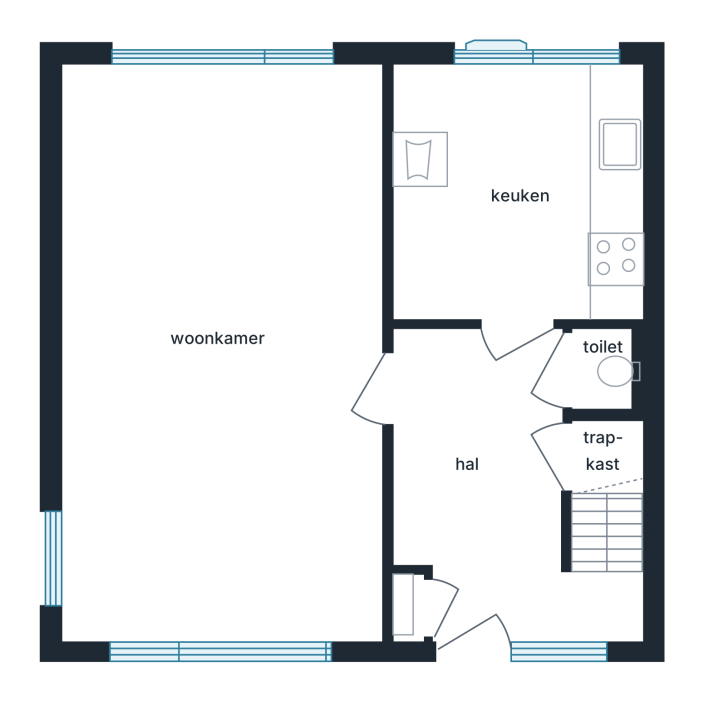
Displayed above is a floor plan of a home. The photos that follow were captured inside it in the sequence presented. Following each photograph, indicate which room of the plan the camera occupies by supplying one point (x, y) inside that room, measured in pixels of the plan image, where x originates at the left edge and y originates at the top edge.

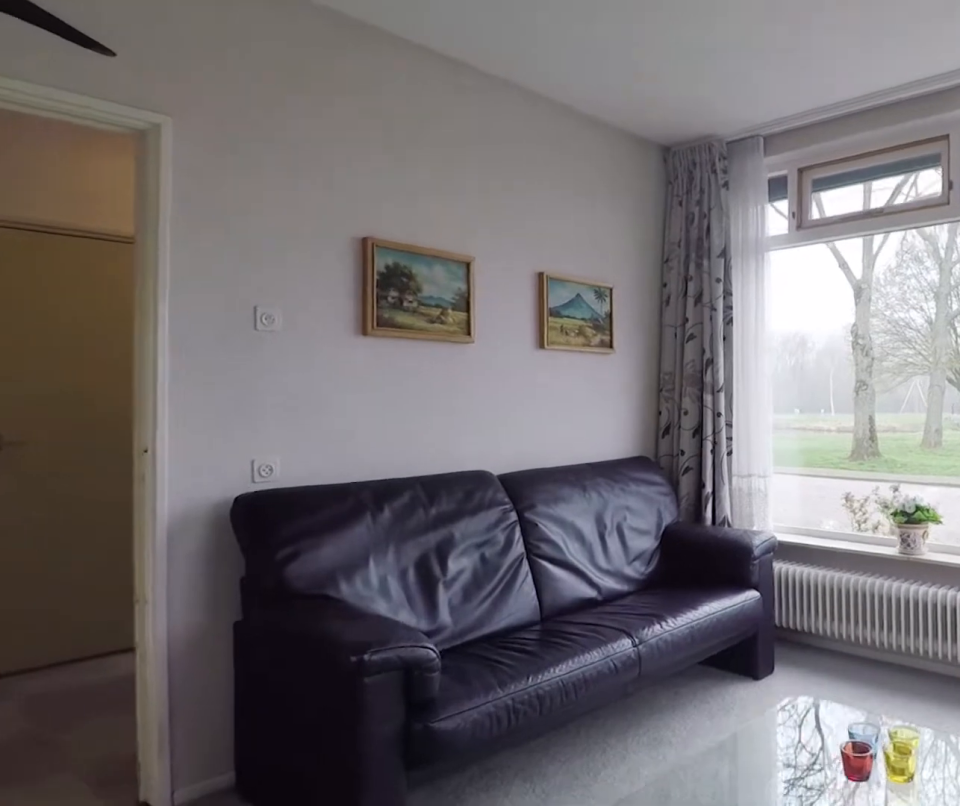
(152, 302)
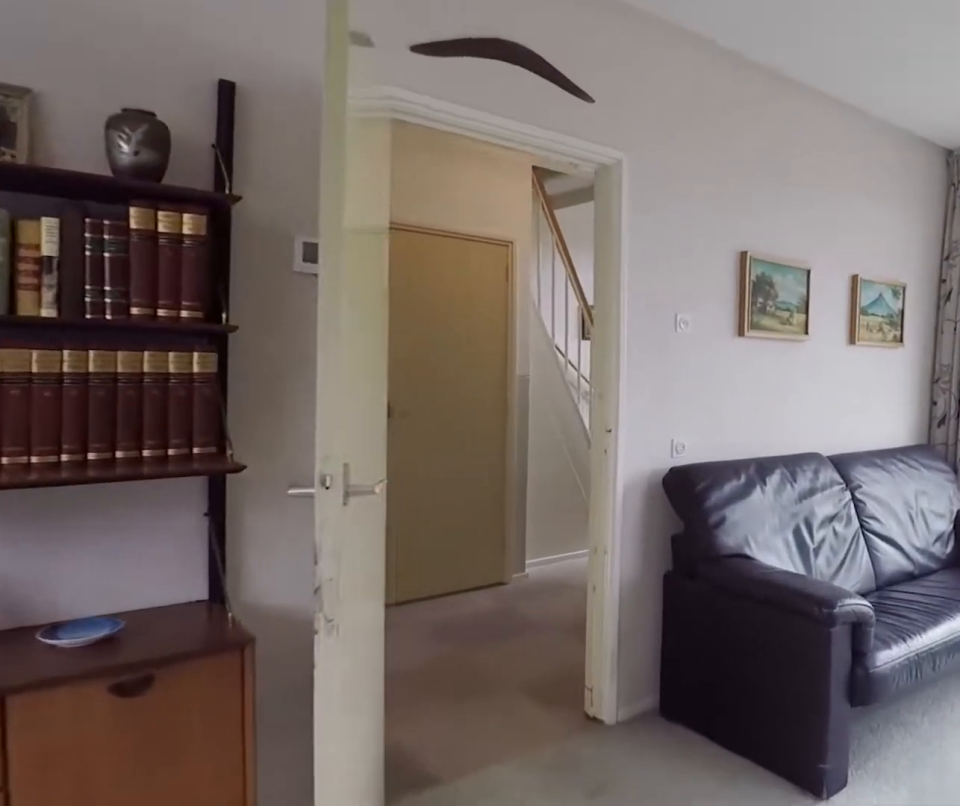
(152, 302)
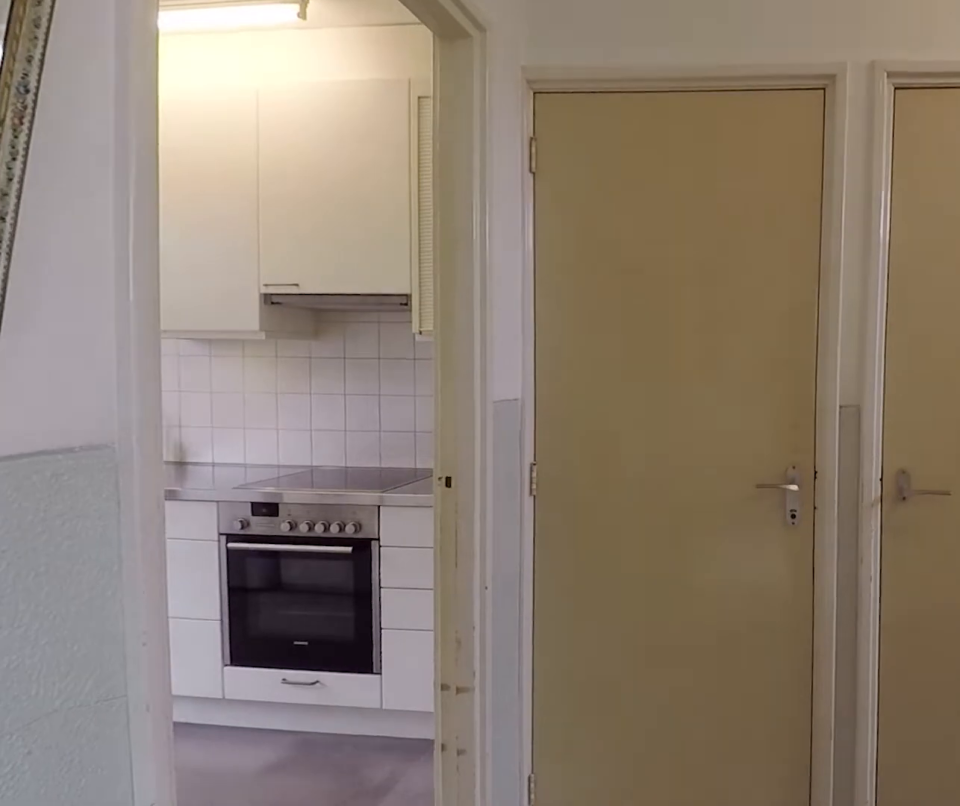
(494, 492)
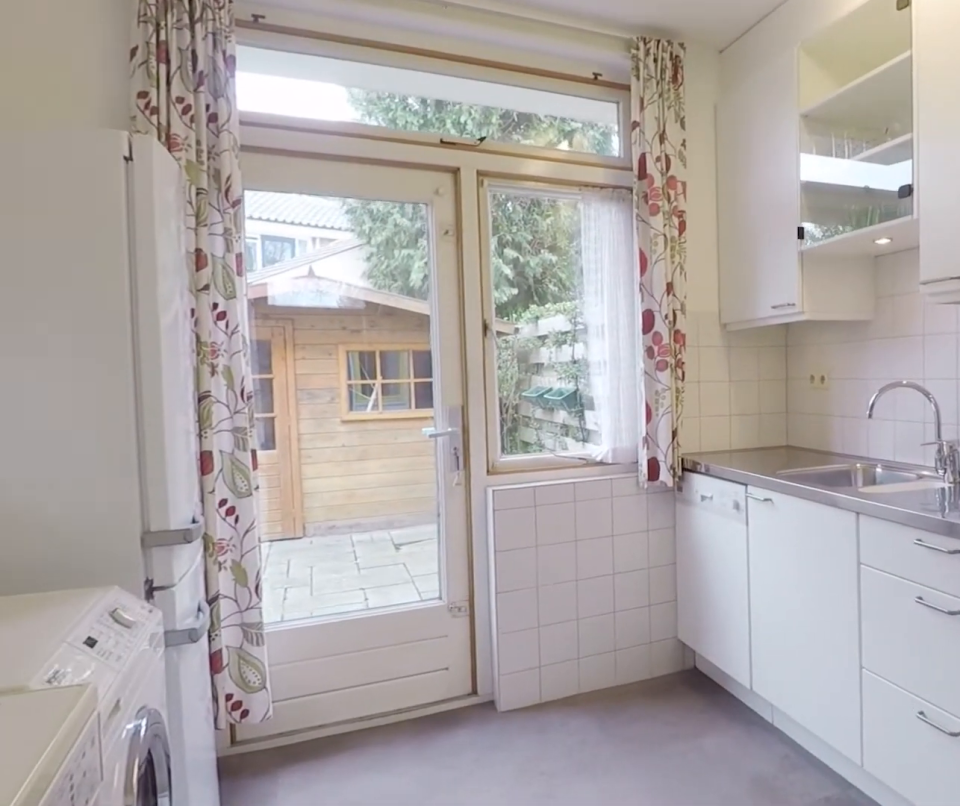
(520, 189)
